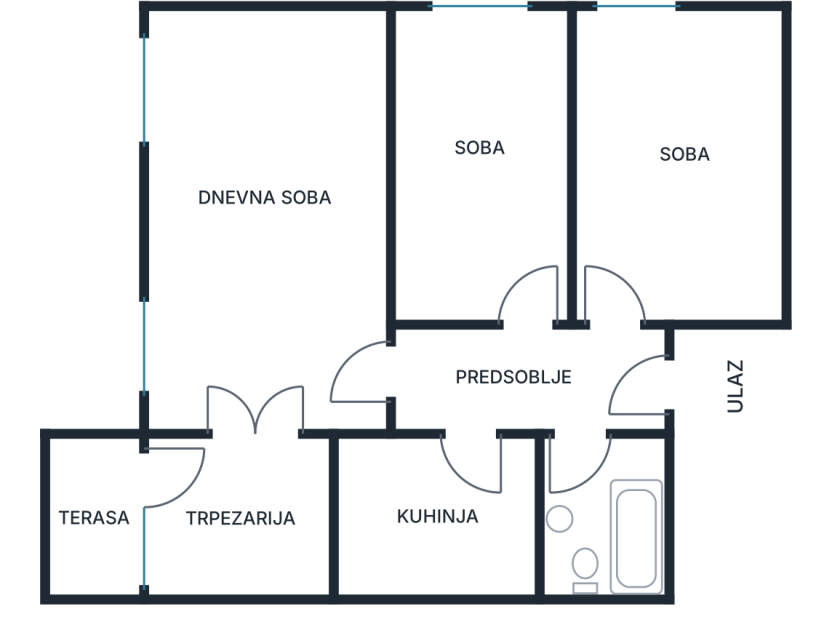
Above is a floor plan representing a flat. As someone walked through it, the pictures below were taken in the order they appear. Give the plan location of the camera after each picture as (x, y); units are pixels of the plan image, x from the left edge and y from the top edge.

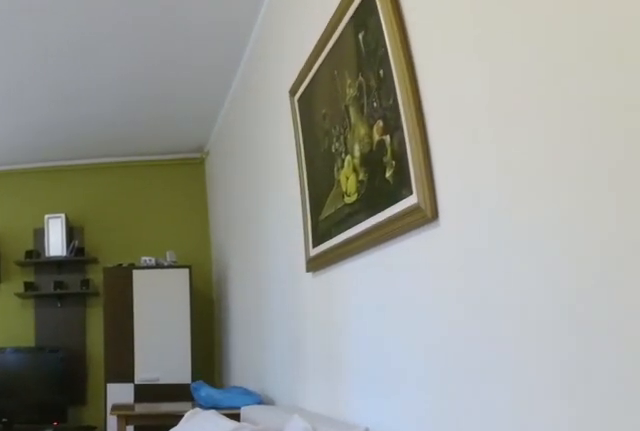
(345, 330)
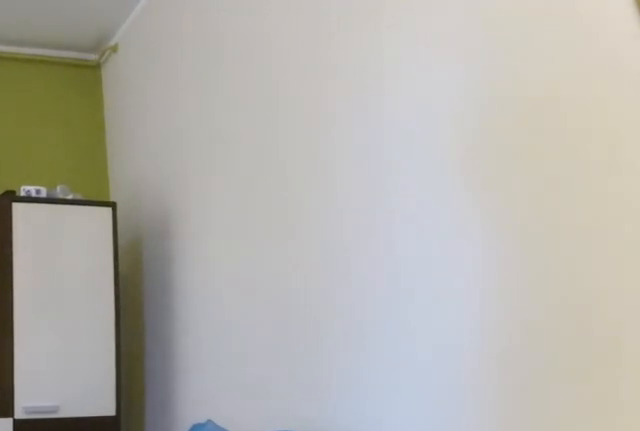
(300, 140)
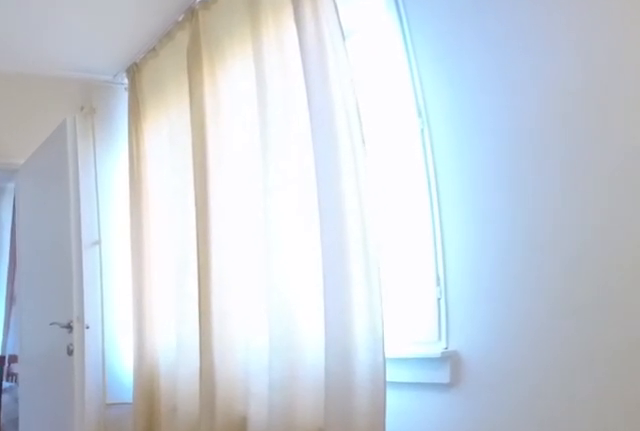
(284, 149)
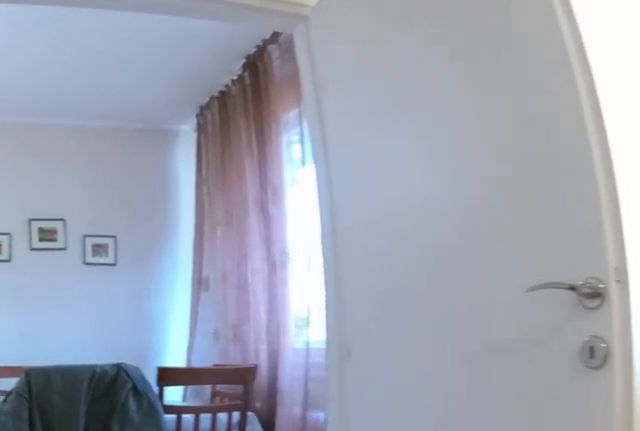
(283, 290)
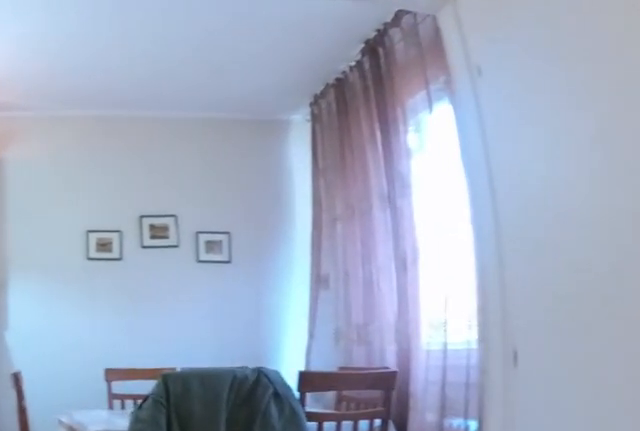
(285, 316)
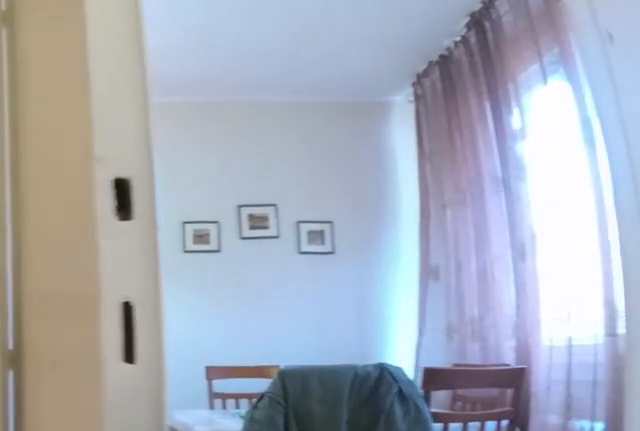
(282, 338)
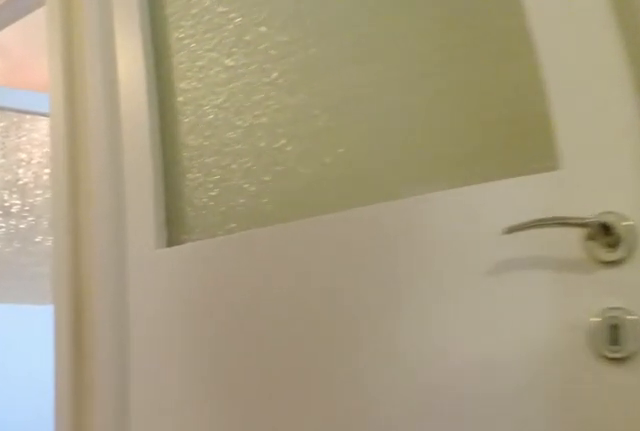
(320, 351)
